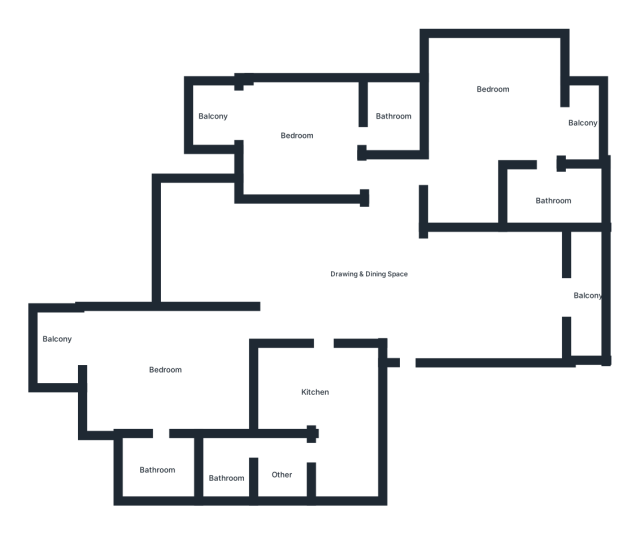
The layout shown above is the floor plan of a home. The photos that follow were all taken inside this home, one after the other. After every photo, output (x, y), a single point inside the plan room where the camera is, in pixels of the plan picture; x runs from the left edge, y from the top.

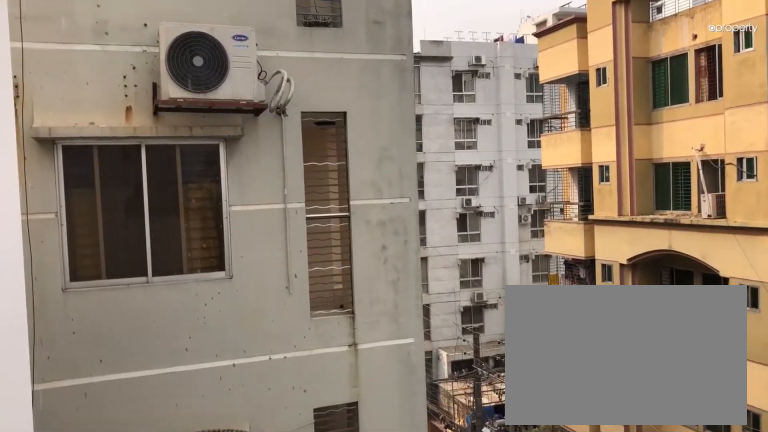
(70, 347)
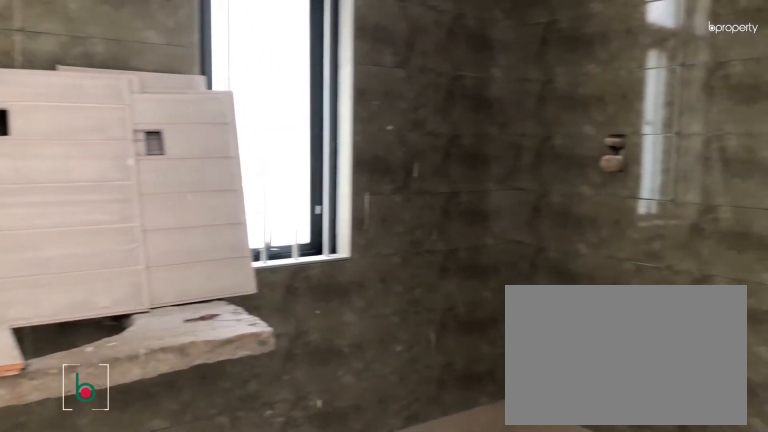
(162, 461)
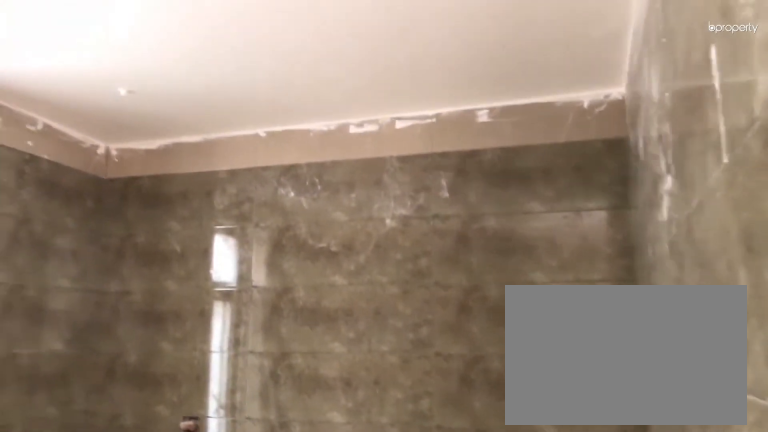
(162, 461)
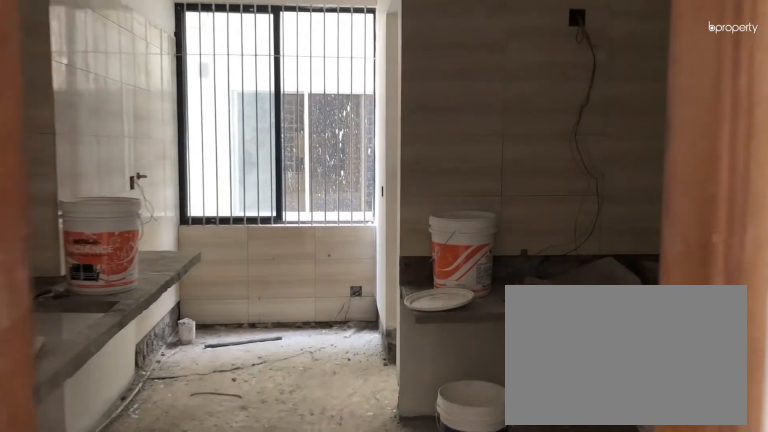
(323, 345)
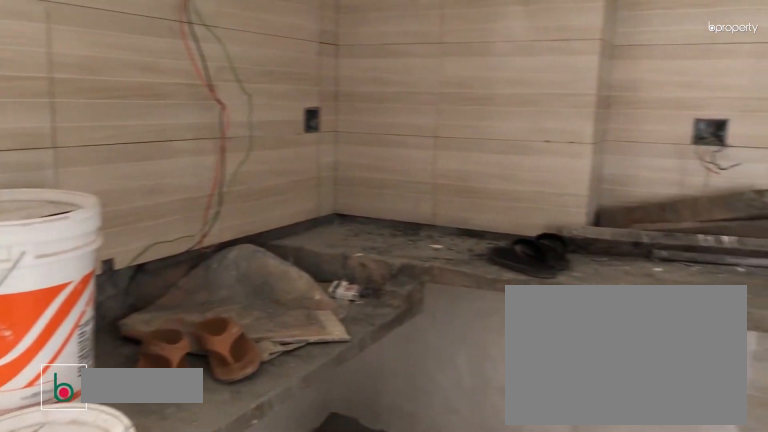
(322, 400)
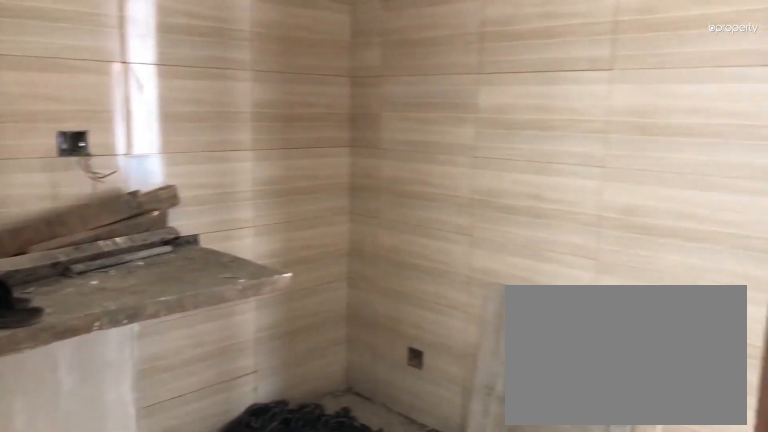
(322, 400)
